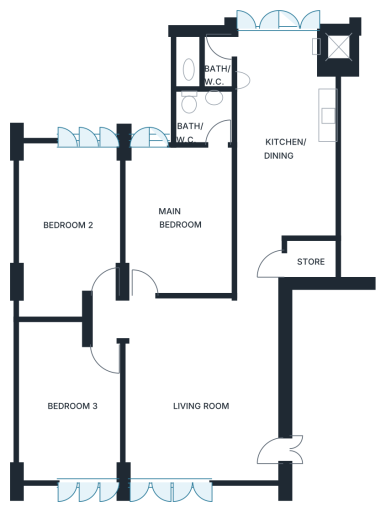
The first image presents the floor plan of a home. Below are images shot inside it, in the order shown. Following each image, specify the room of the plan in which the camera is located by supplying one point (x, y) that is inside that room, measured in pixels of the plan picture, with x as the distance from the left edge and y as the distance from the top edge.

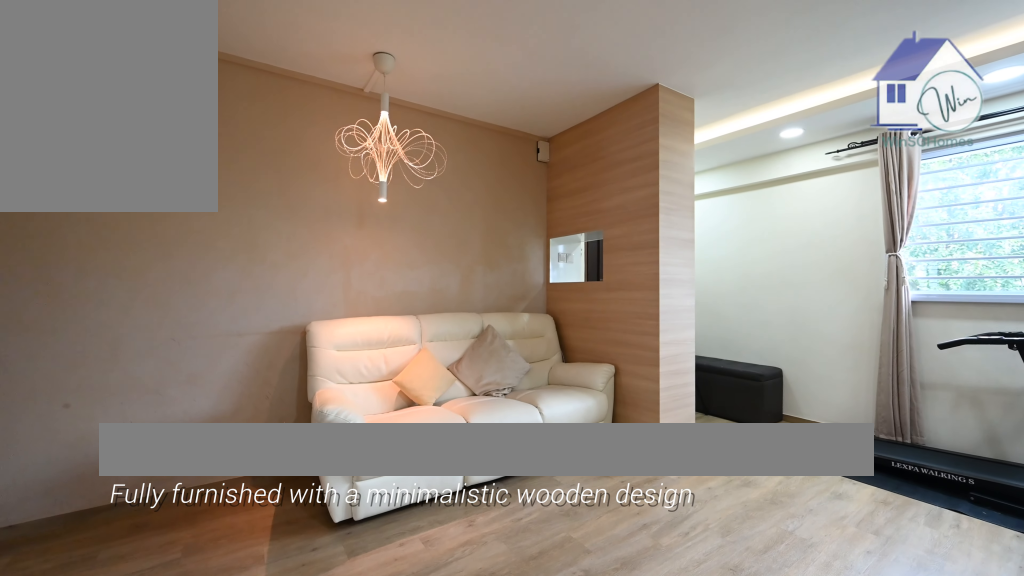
(205, 387)
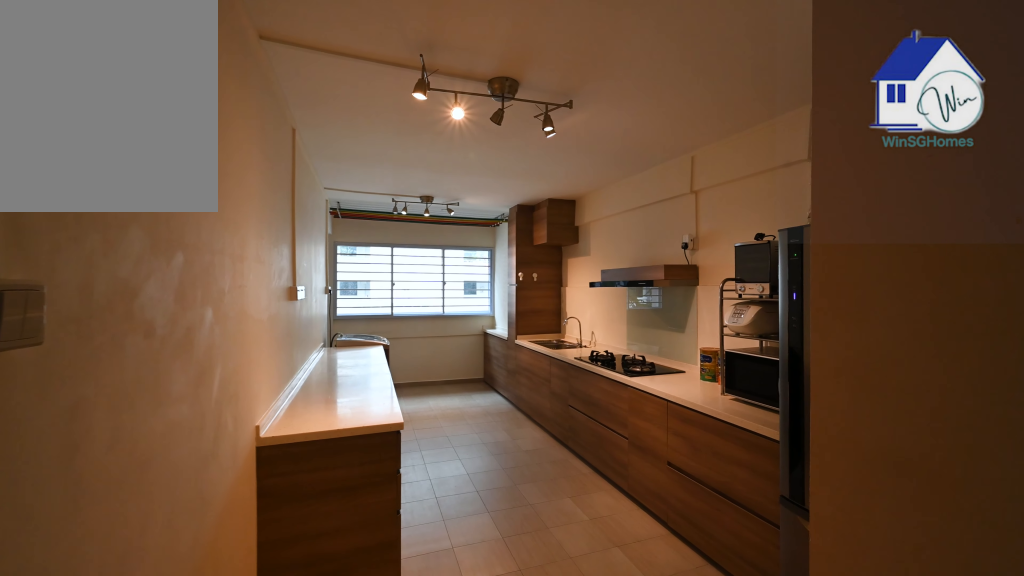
(285, 133)
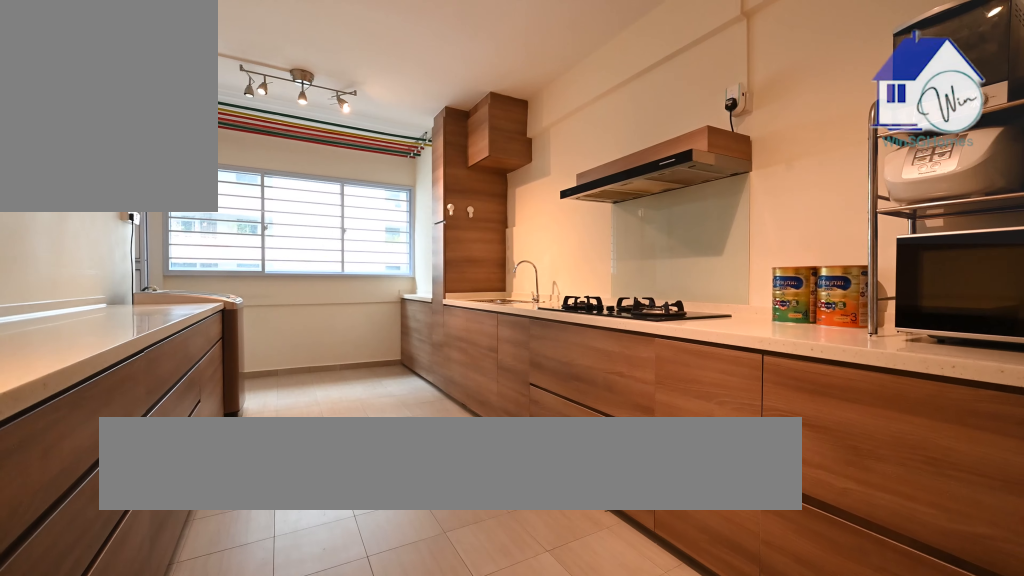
(284, 134)
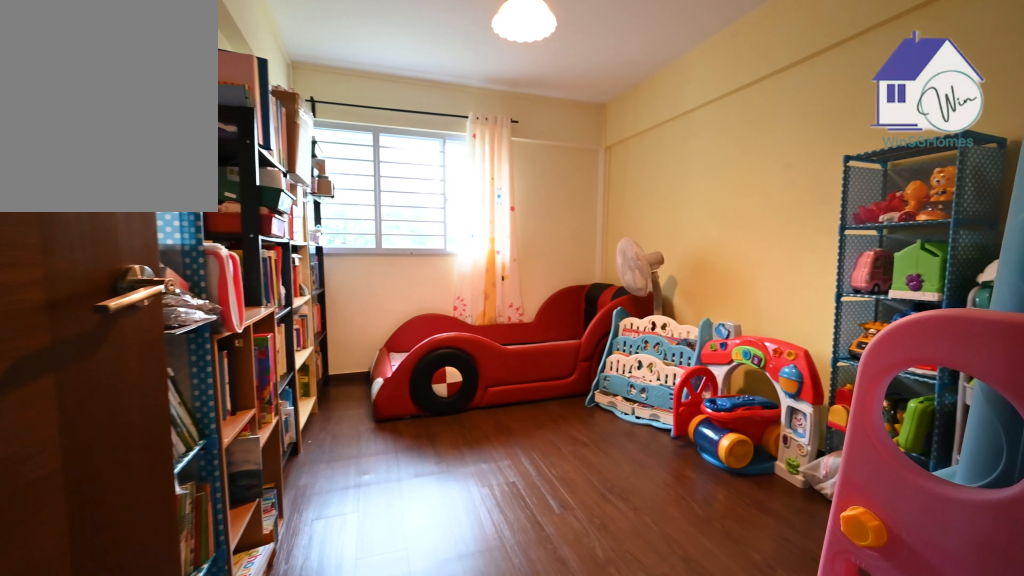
(69, 402)
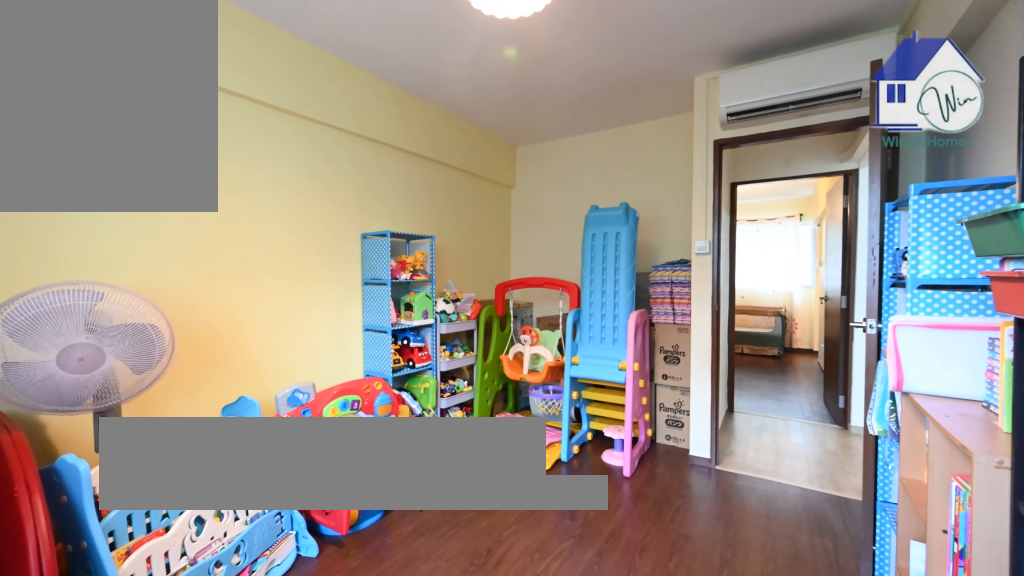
(69, 401)
